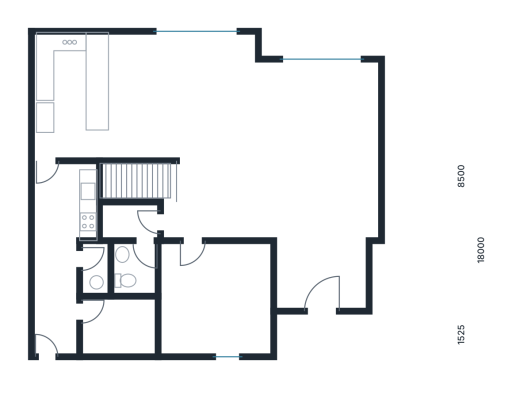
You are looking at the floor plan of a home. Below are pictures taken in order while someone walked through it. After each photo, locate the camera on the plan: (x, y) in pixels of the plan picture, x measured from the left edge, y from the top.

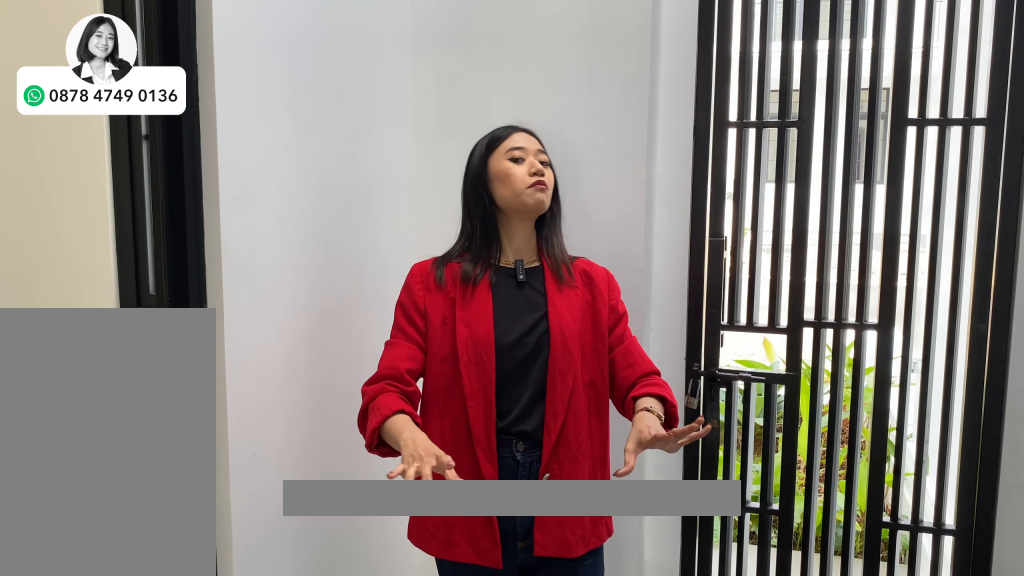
(56, 321)
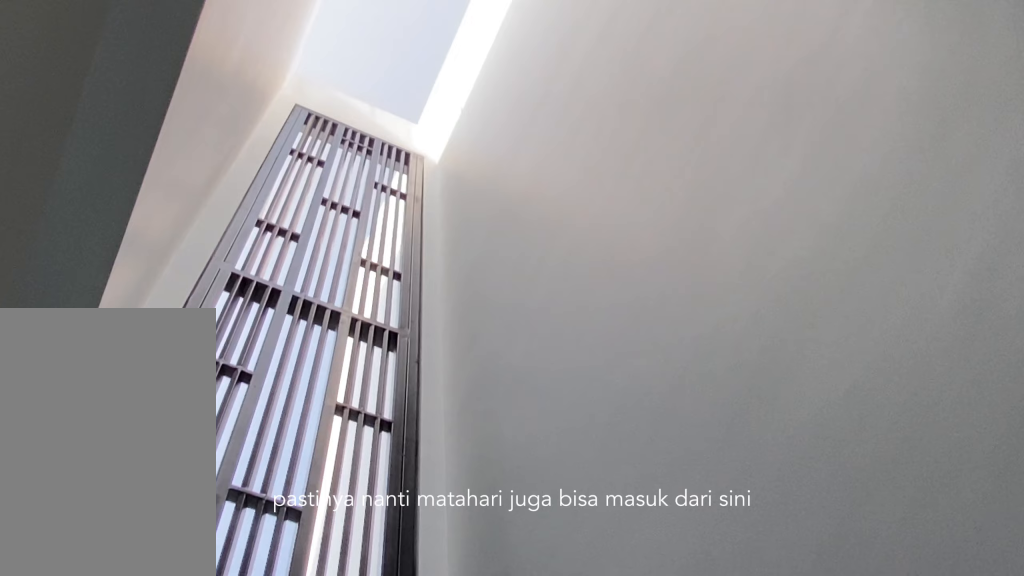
(56, 321)
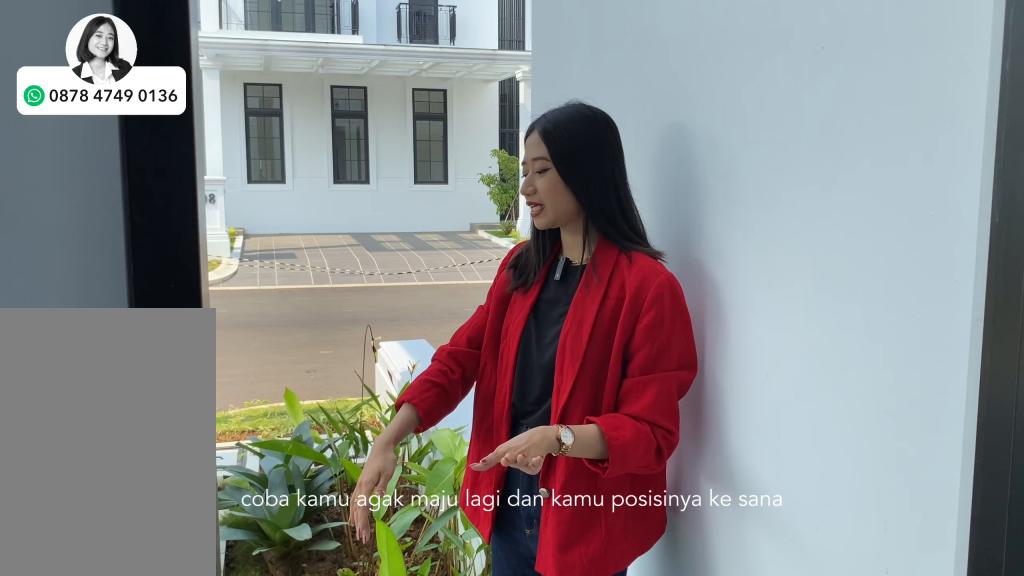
(56, 321)
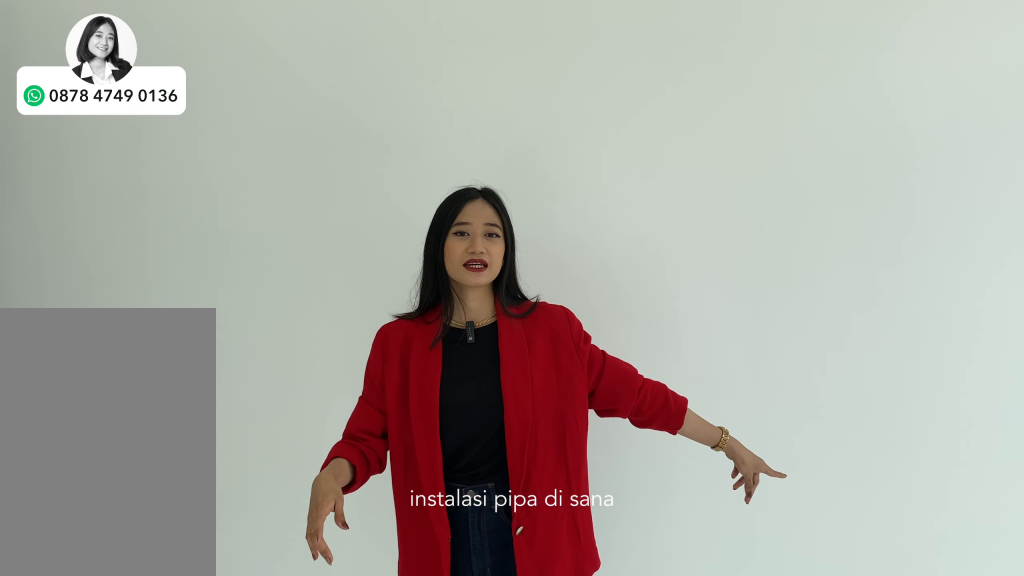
(98, 119)
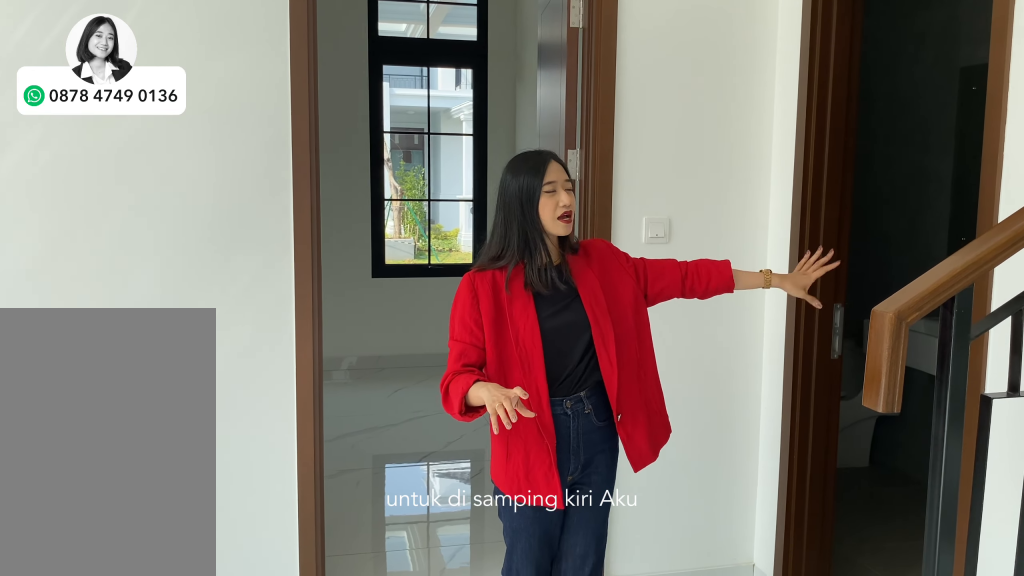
(206, 209)
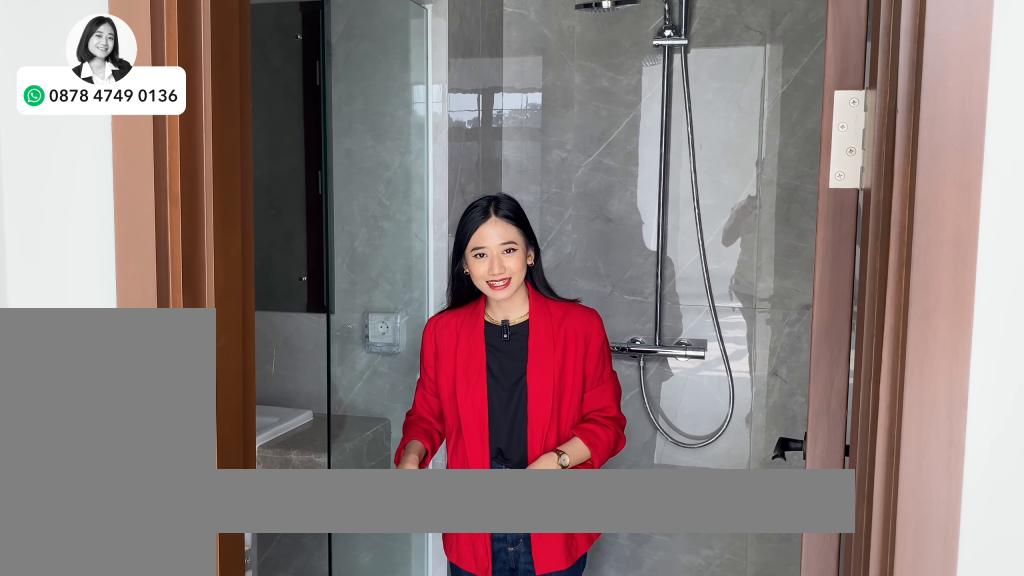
(135, 240)
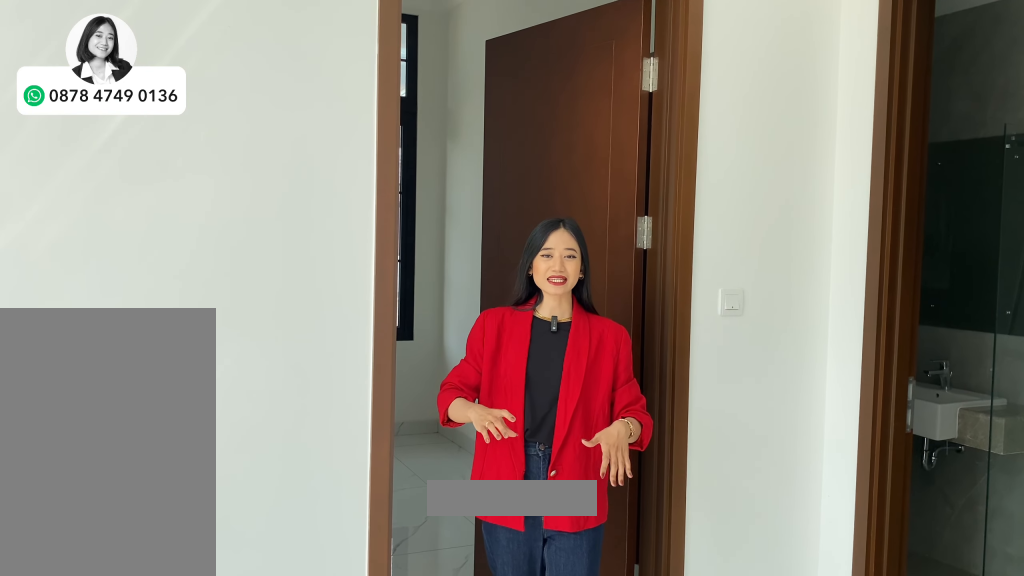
(206, 219)
